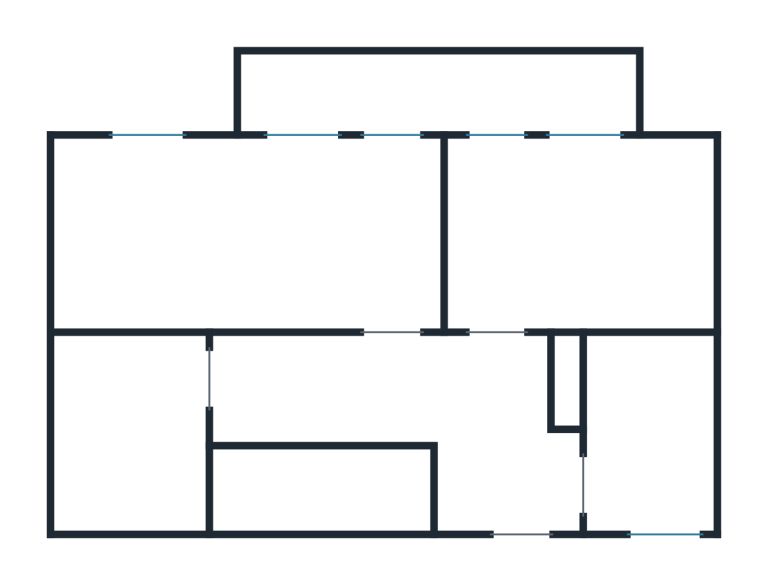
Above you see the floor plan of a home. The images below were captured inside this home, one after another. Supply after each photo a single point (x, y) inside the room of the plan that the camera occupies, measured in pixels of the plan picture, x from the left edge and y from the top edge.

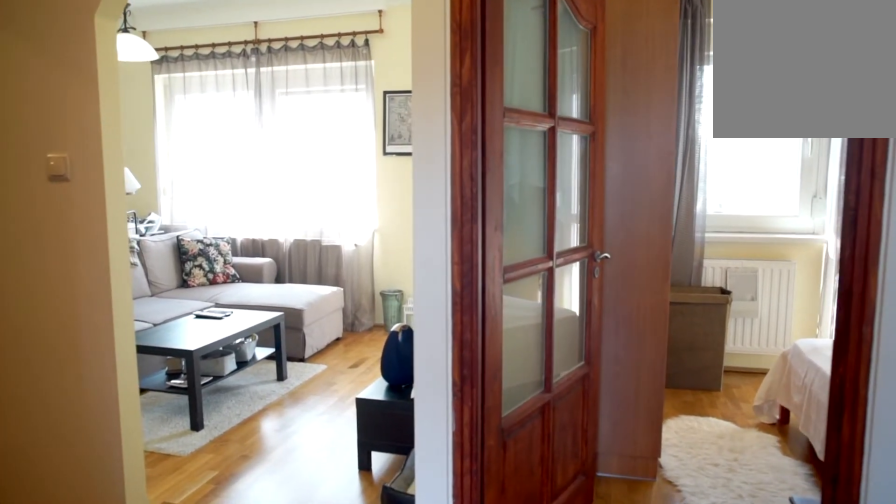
(540, 487)
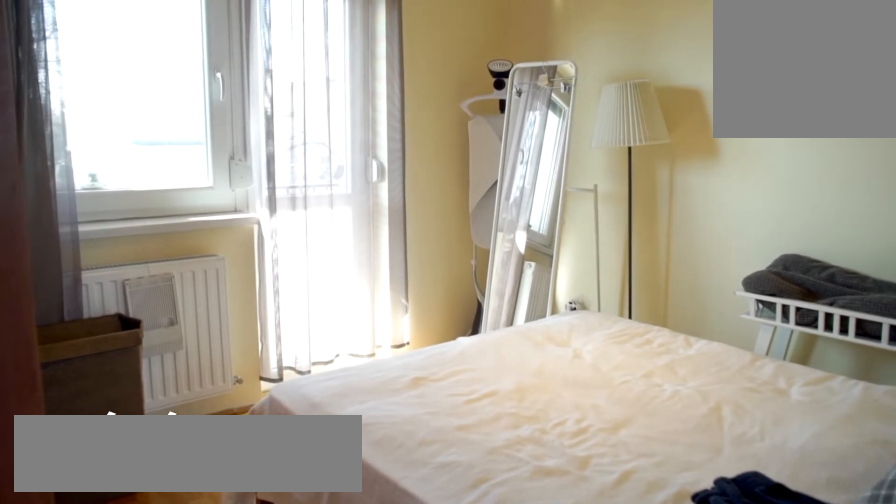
(571, 231)
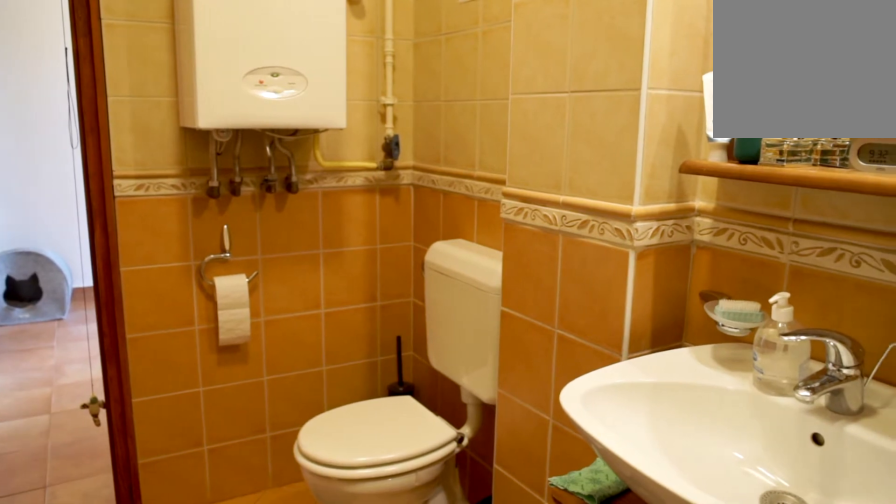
(127, 401)
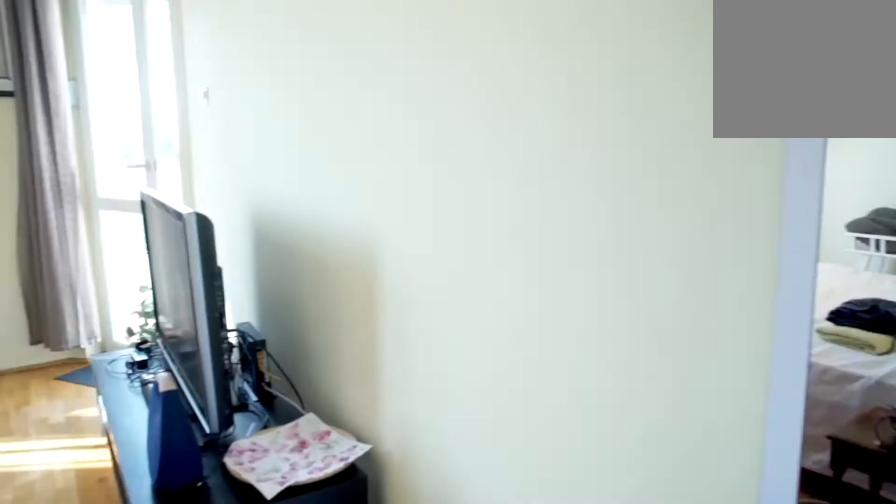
(346, 384)
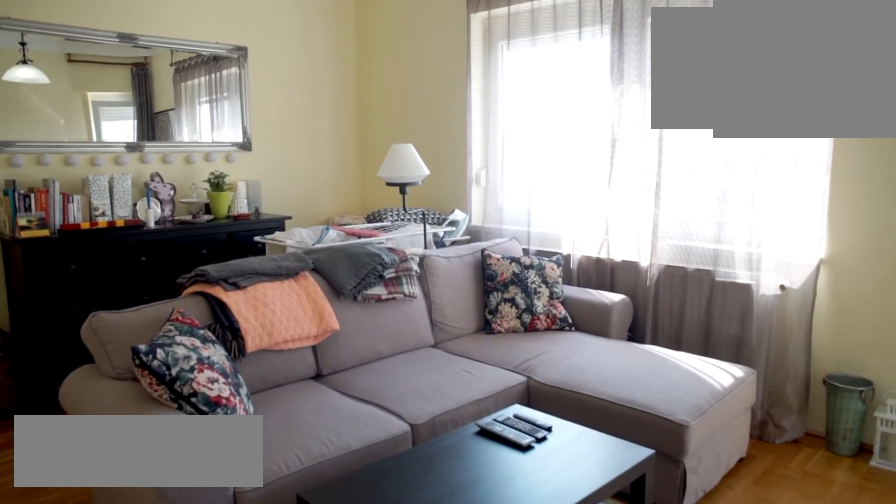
(248, 239)
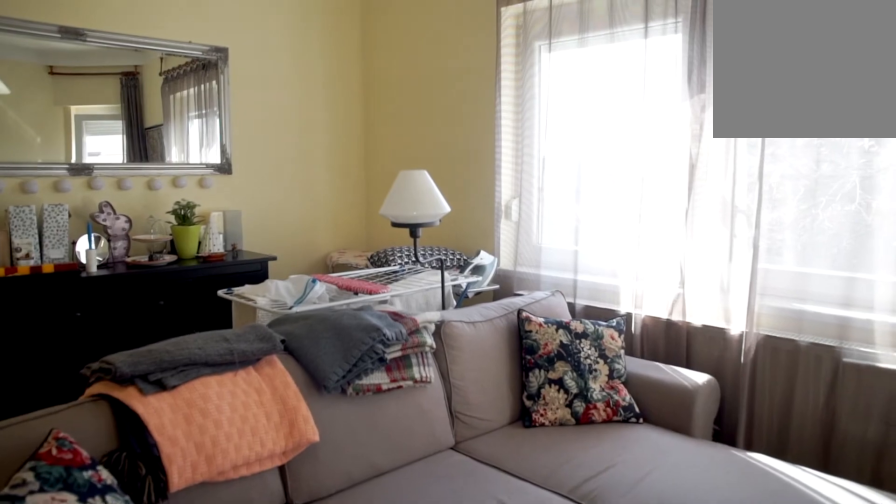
(248, 238)
